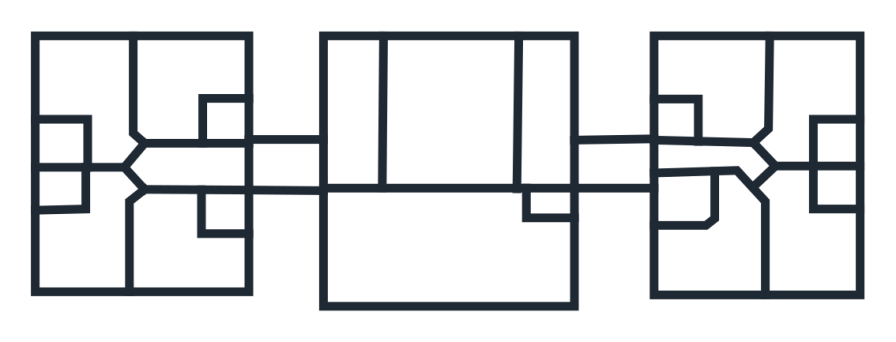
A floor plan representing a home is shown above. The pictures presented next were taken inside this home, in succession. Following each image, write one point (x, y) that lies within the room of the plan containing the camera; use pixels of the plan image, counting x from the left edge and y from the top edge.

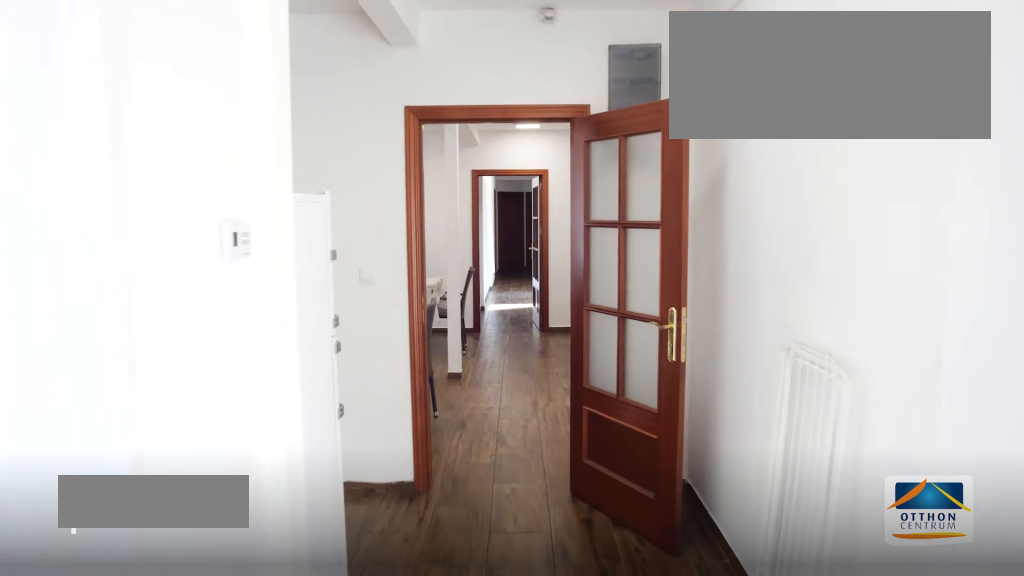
(277, 163)
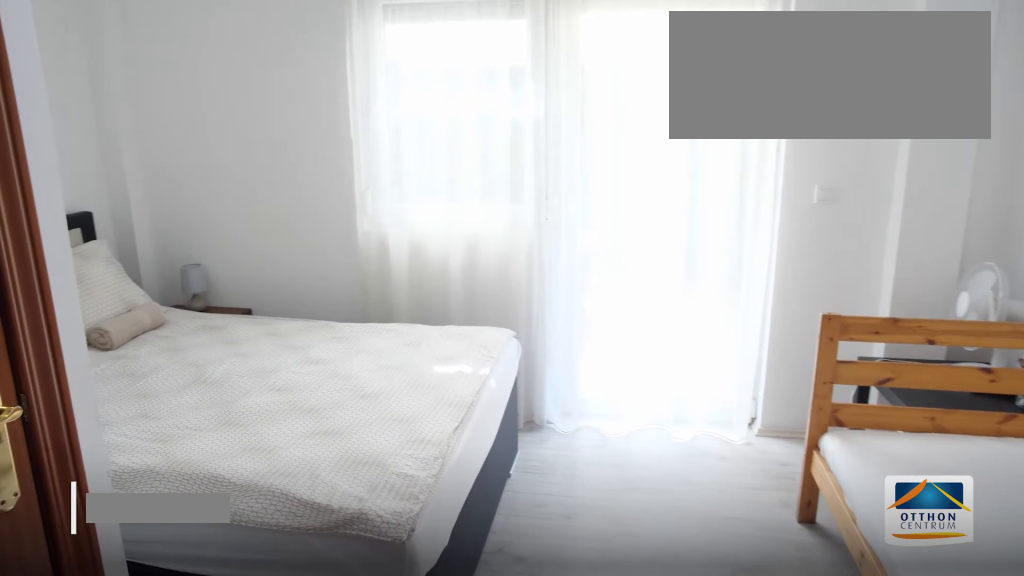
(165, 246)
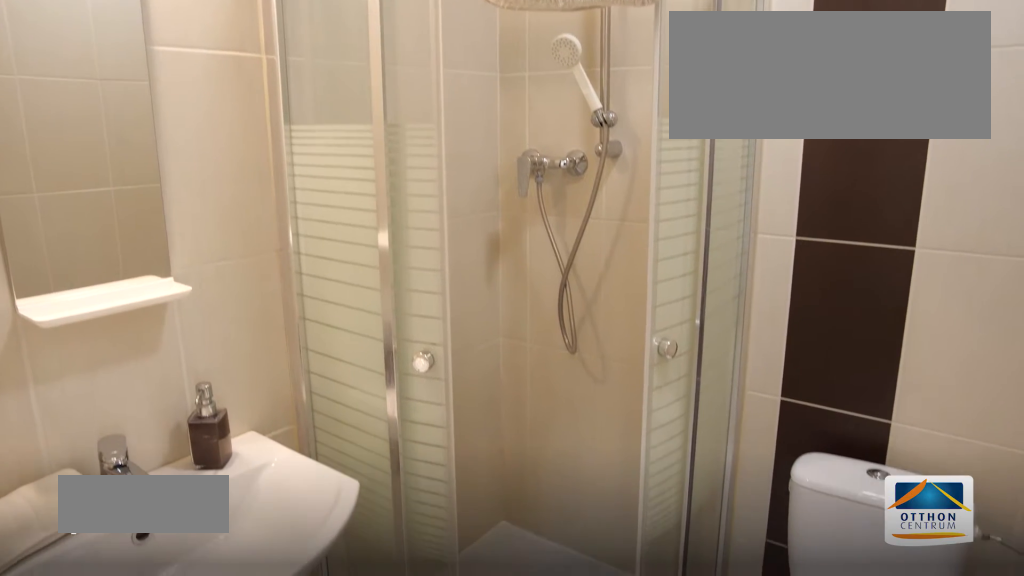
(224, 213)
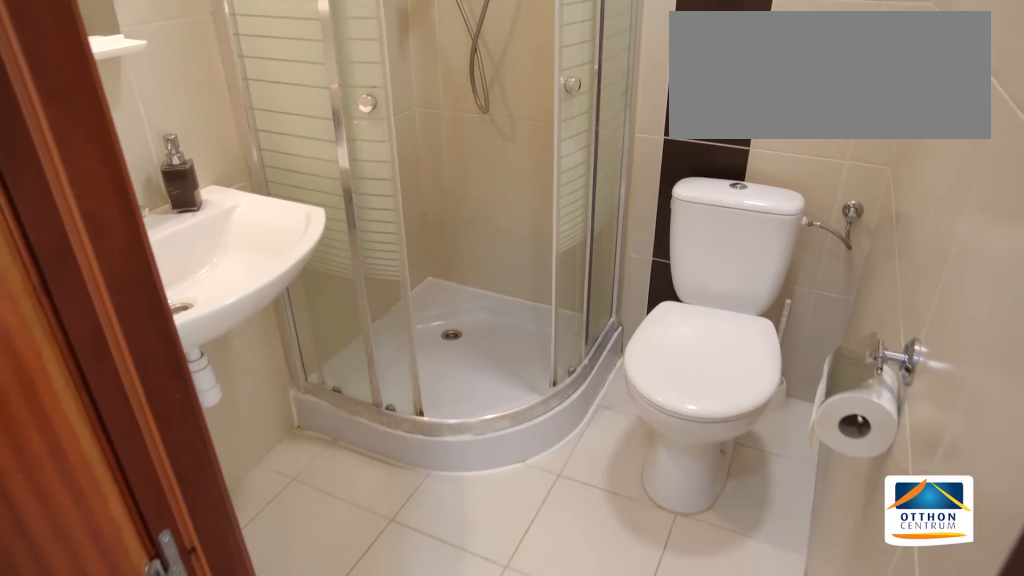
(225, 213)
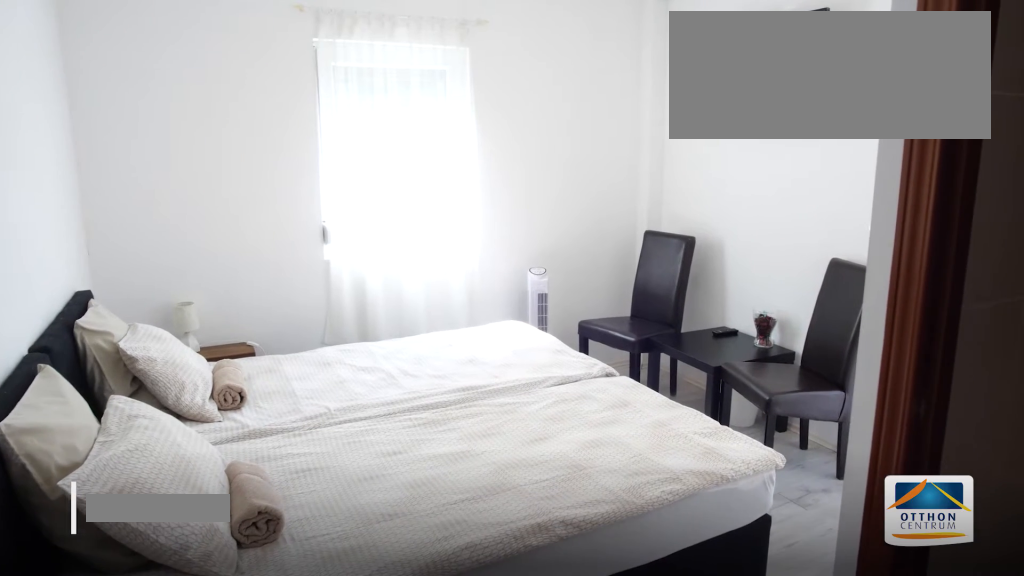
(86, 243)
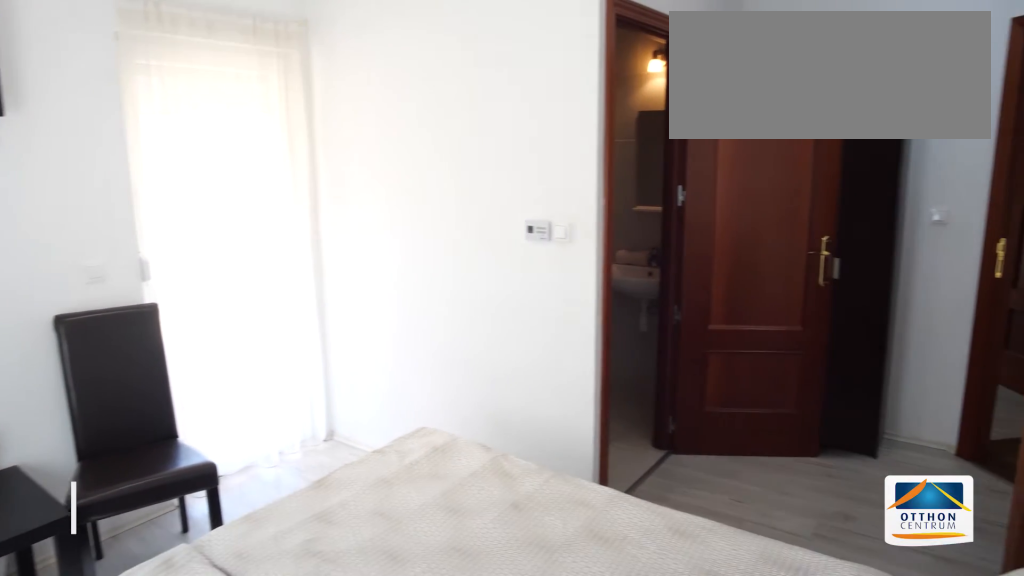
(86, 243)
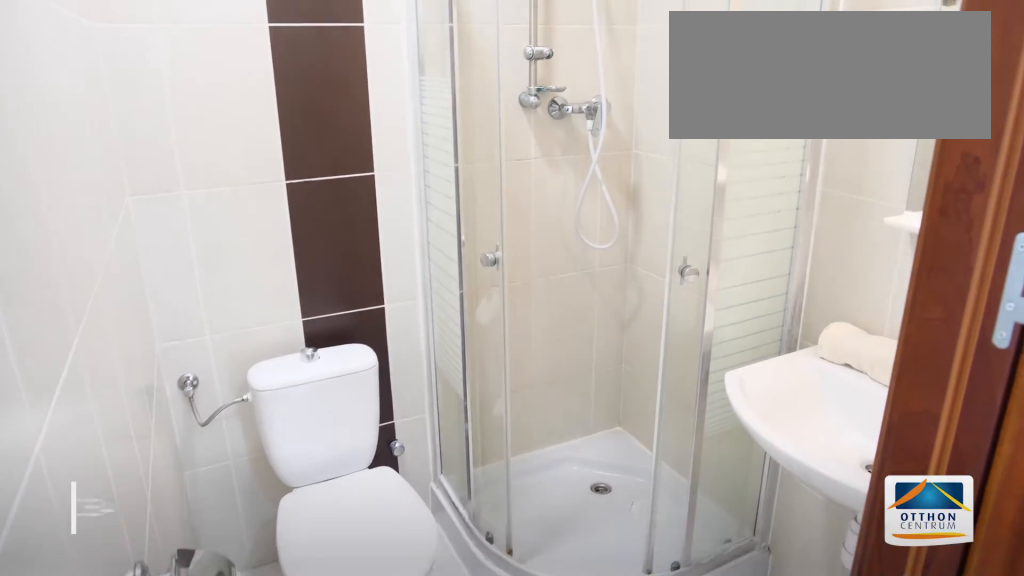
(64, 189)
